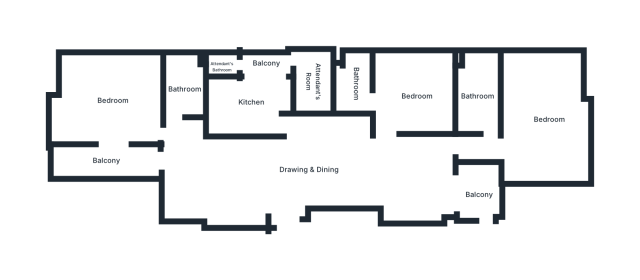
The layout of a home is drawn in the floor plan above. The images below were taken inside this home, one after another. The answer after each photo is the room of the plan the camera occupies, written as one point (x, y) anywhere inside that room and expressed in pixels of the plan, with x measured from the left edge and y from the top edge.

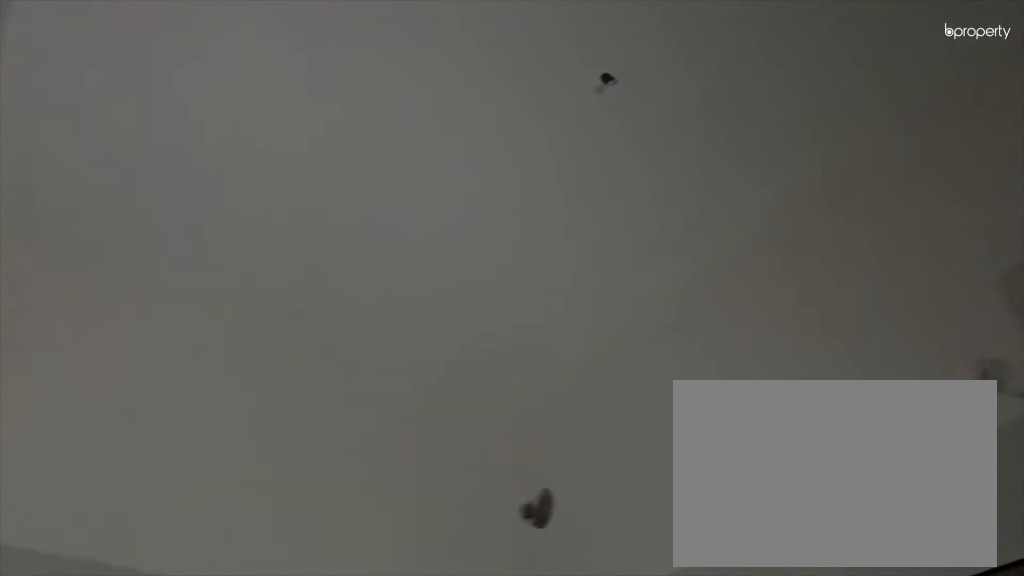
(251, 103)
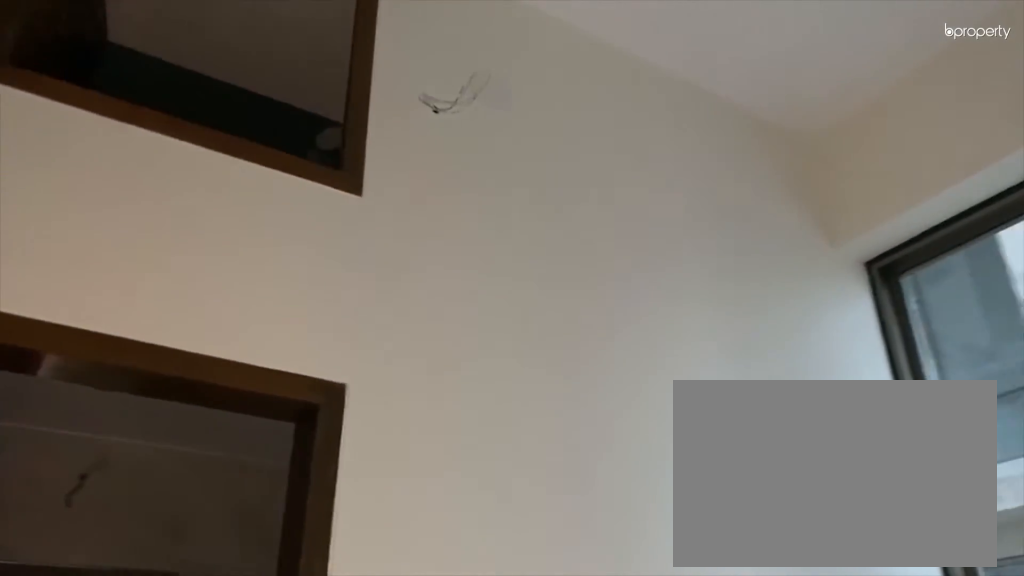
(410, 96)
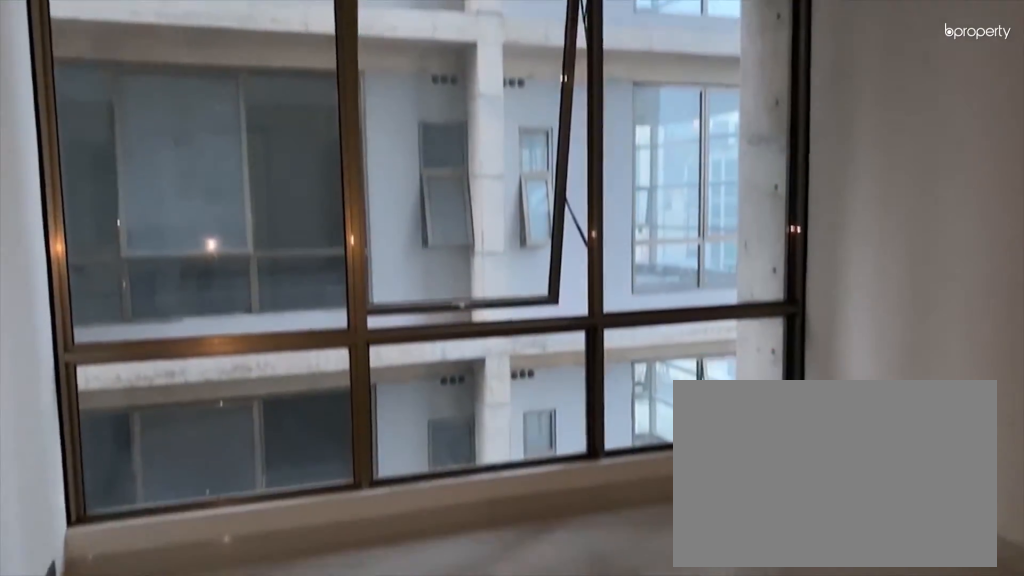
(410, 96)
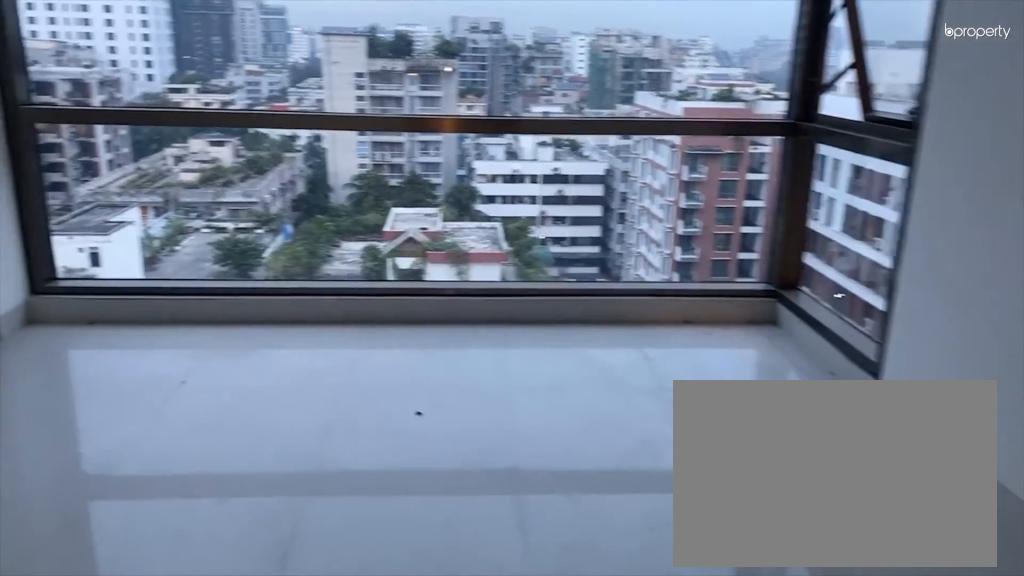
(549, 150)
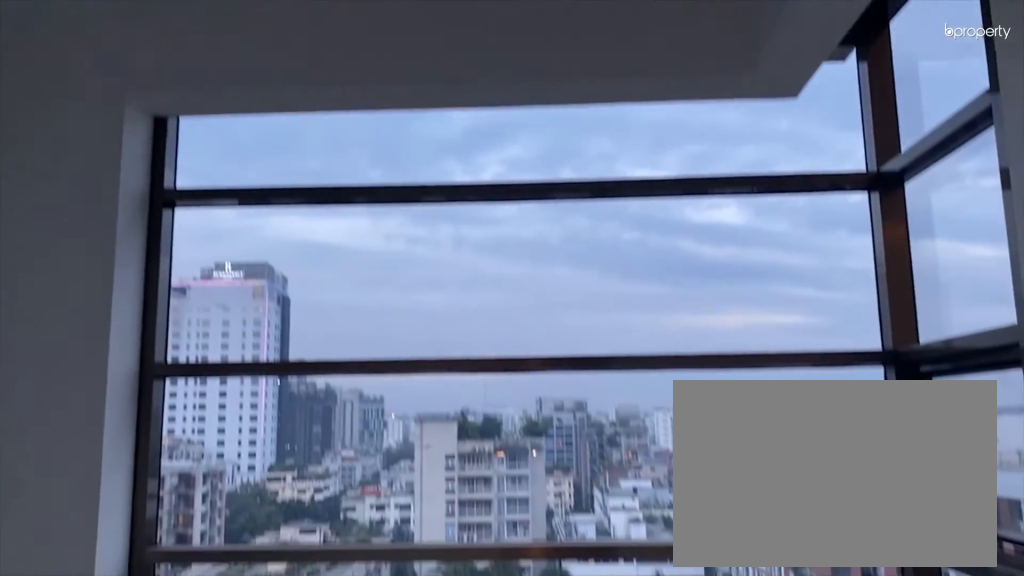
(549, 150)
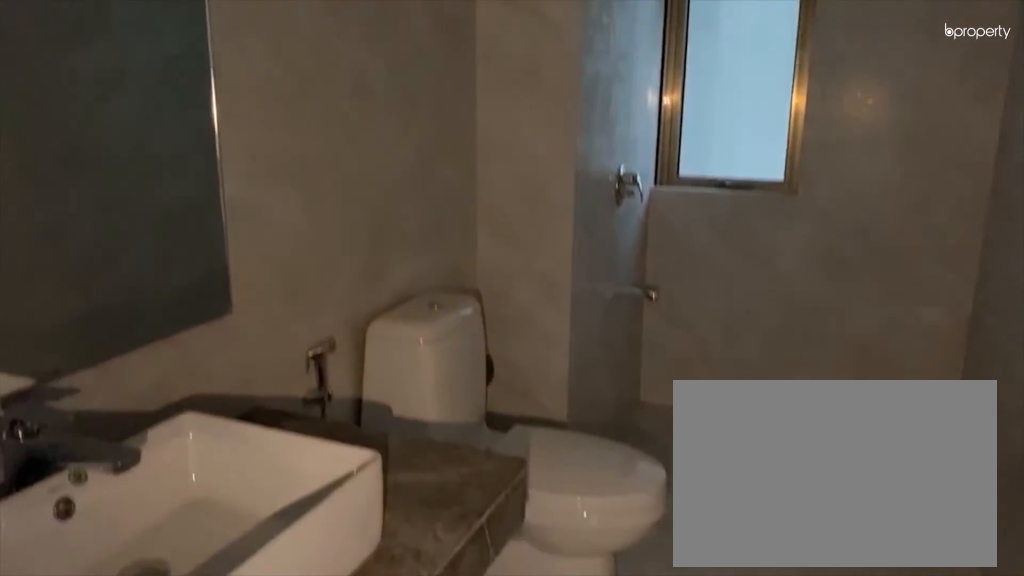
(475, 98)
